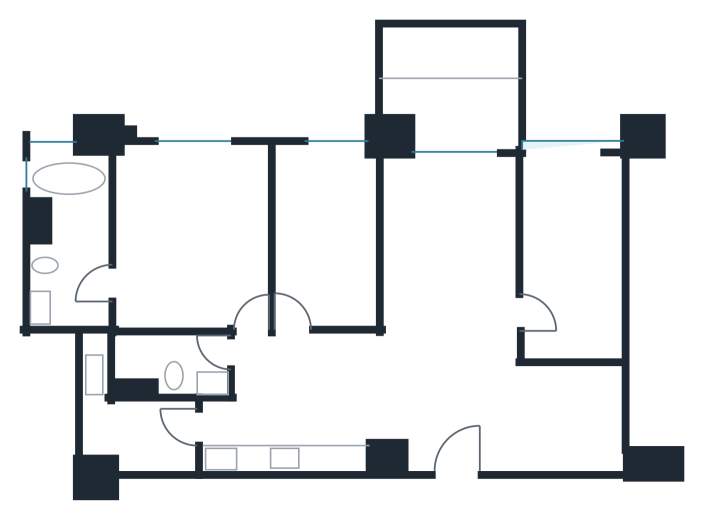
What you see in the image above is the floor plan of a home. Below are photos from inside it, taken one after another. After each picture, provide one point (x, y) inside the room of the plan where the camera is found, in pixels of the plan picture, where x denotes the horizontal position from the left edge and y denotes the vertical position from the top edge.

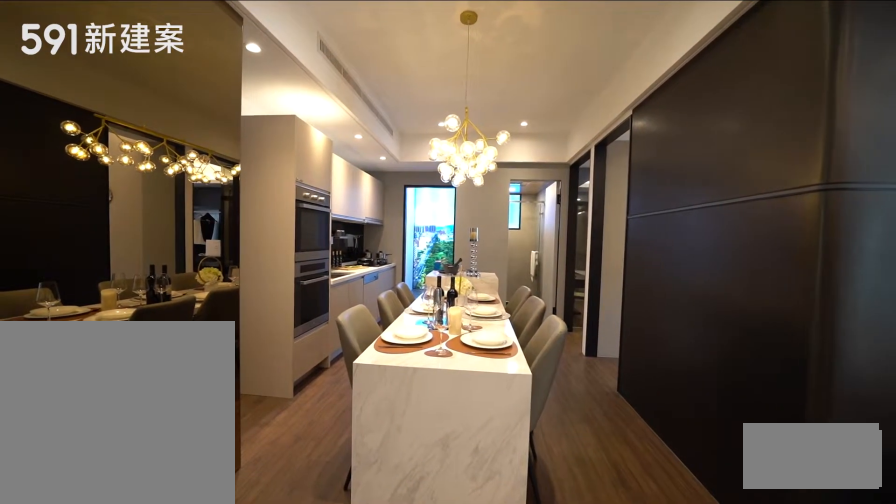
(328, 376)
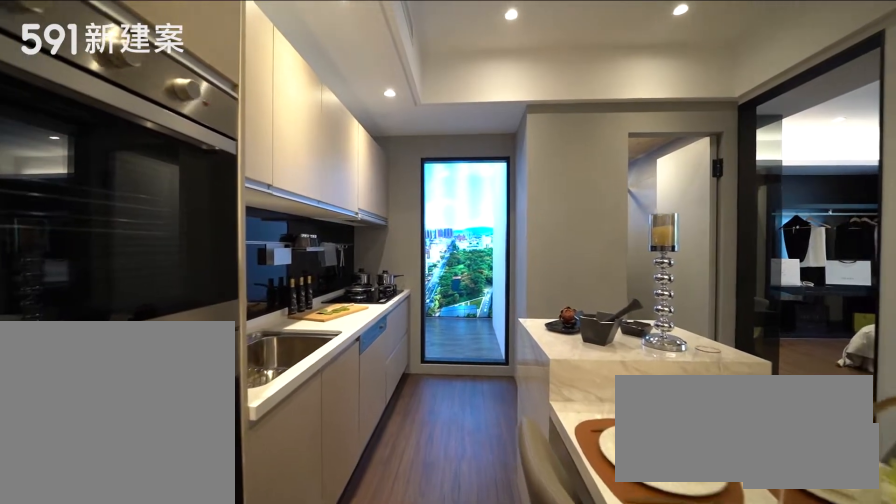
(275, 443)
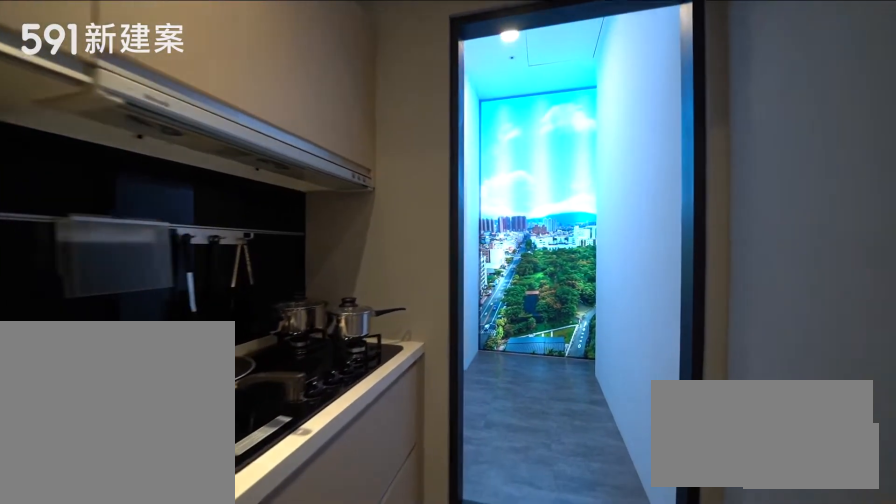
(275, 443)
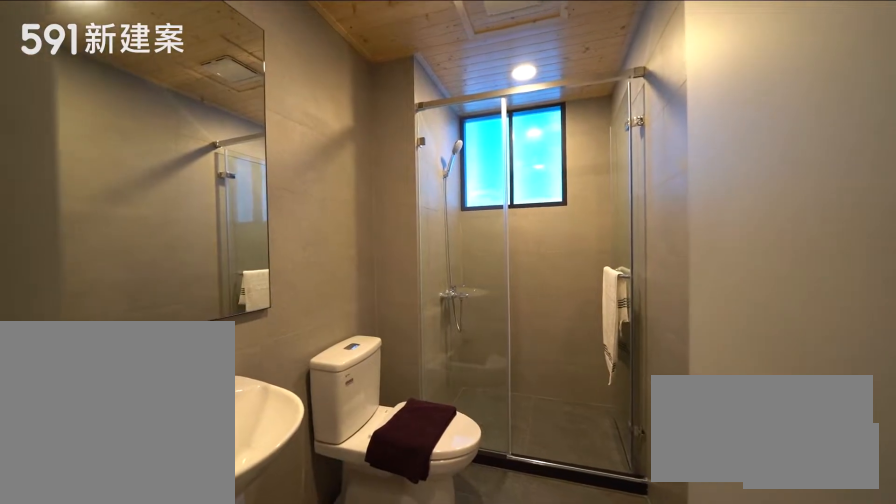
(166, 367)
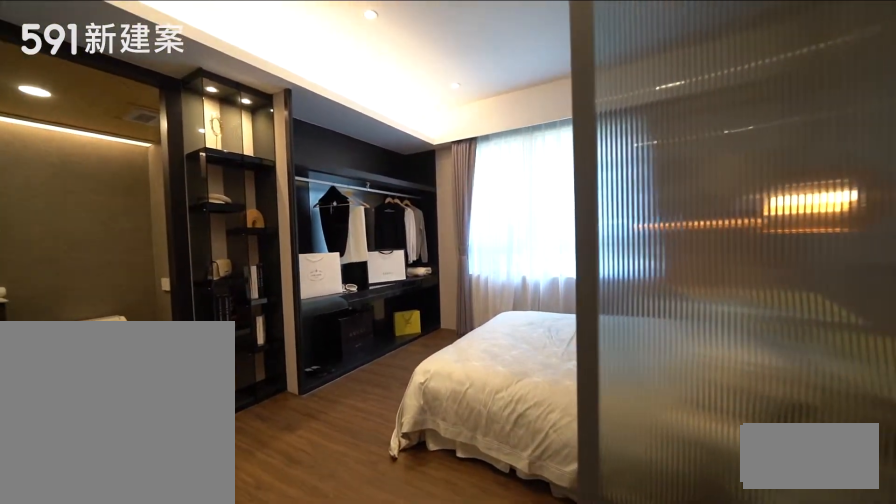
(192, 232)
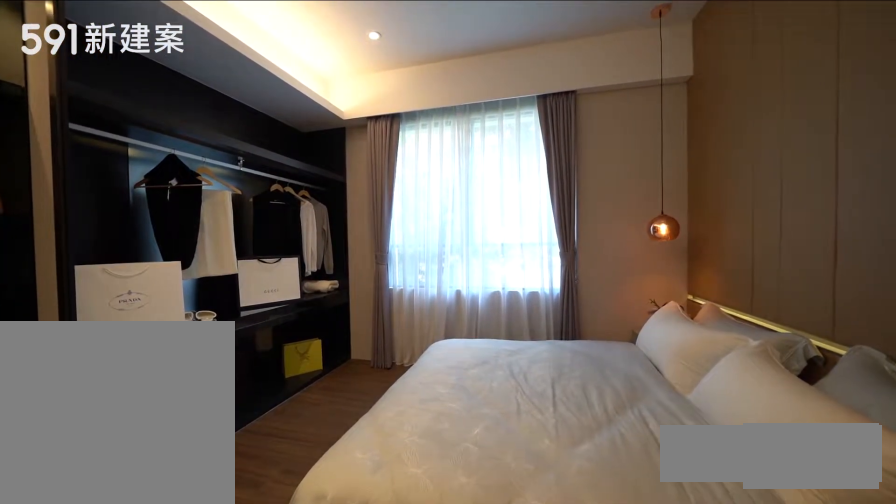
(192, 232)
